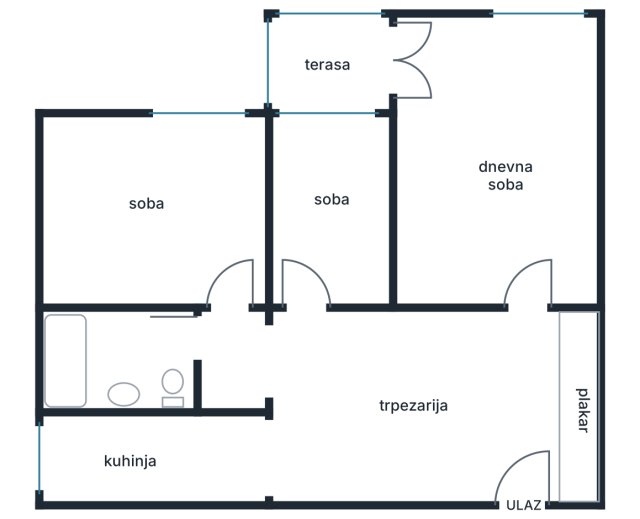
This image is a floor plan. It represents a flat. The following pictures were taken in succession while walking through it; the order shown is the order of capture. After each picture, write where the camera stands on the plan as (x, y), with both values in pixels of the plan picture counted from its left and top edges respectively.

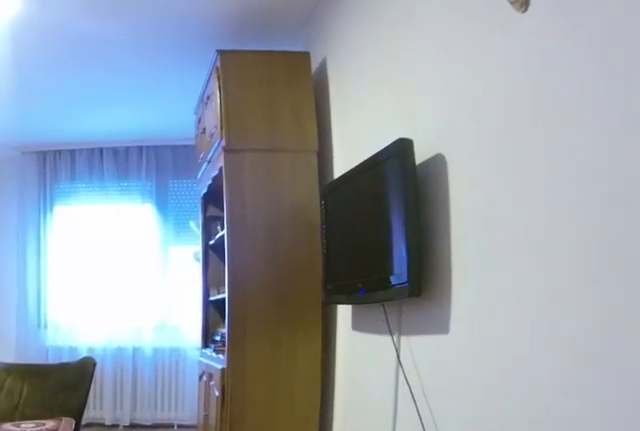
(520, 291)
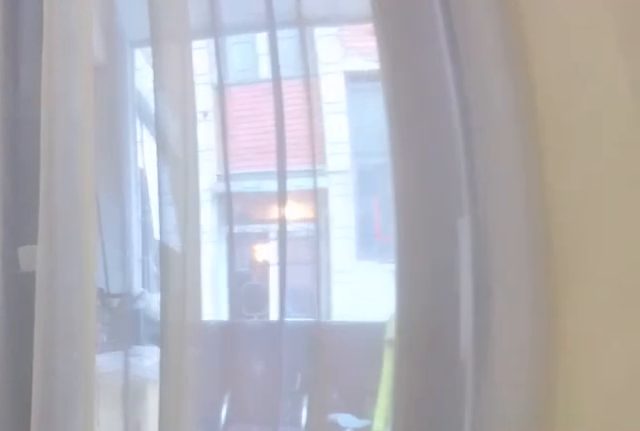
(473, 59)
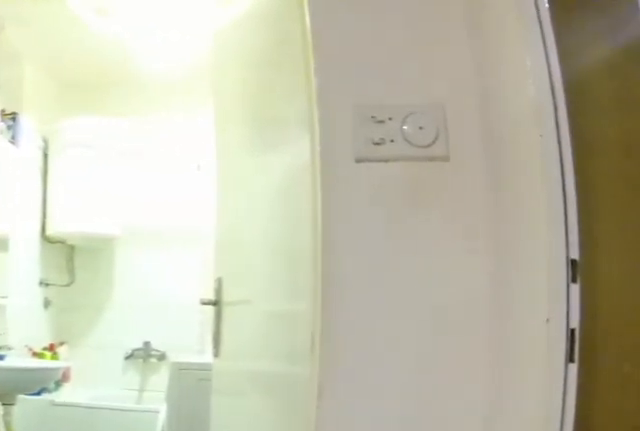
(288, 347)
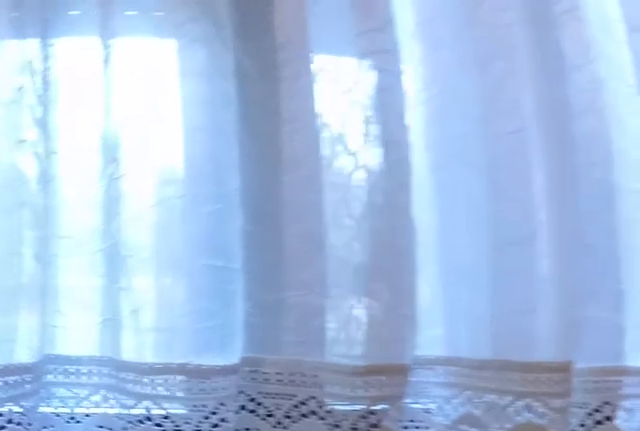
(238, 155)
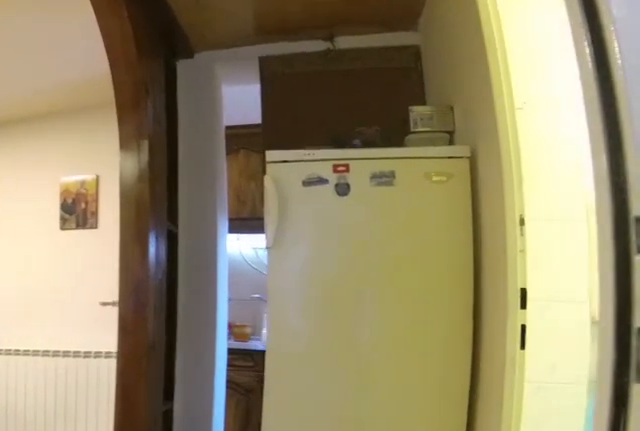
(223, 251)
